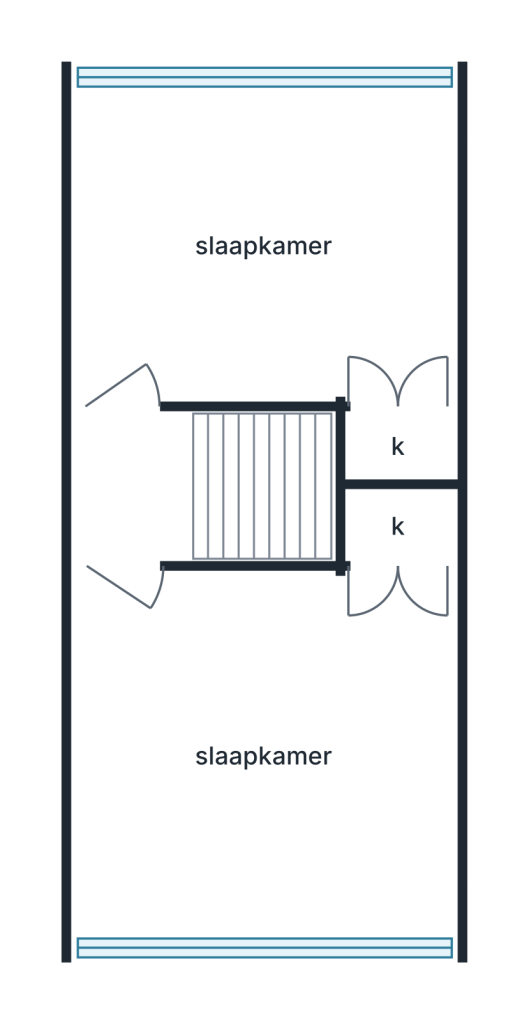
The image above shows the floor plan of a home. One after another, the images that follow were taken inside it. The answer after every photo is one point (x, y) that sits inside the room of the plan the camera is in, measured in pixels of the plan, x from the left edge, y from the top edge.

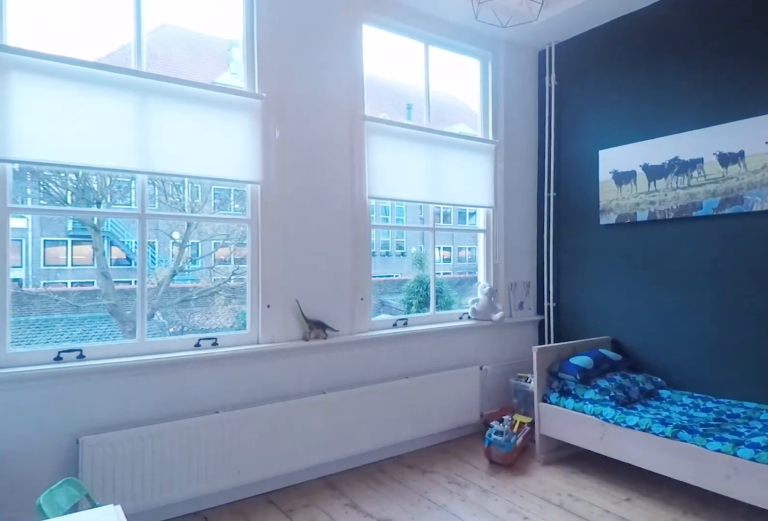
(396, 226)
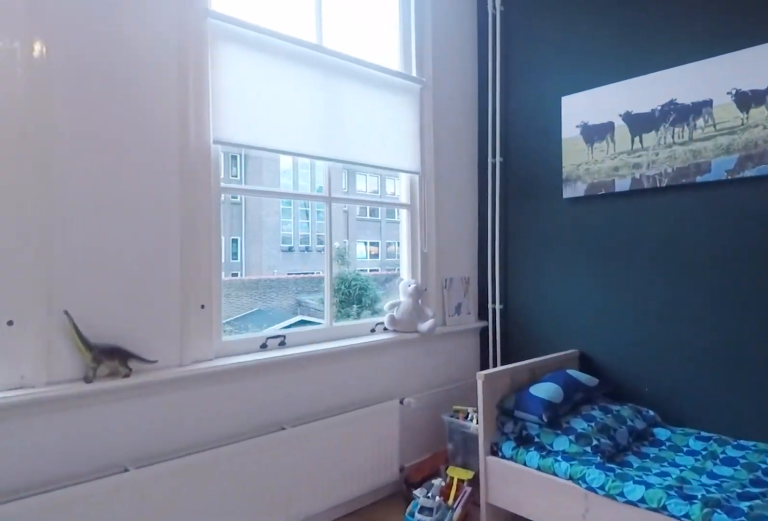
(396, 226)
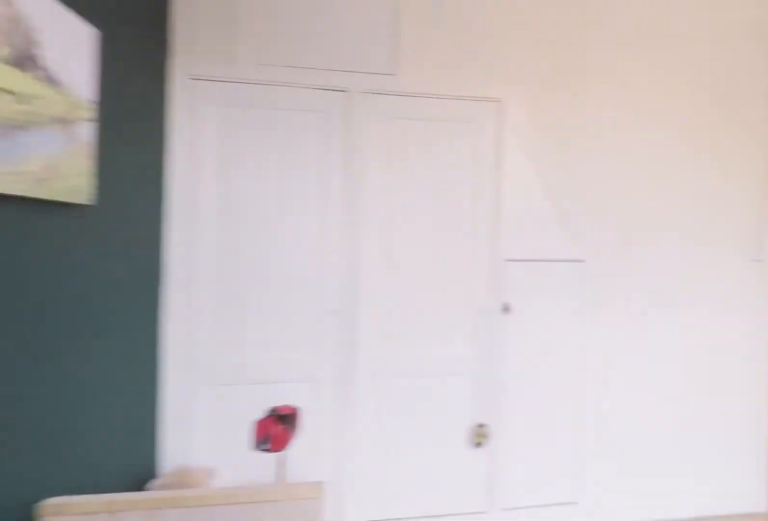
(396, 226)
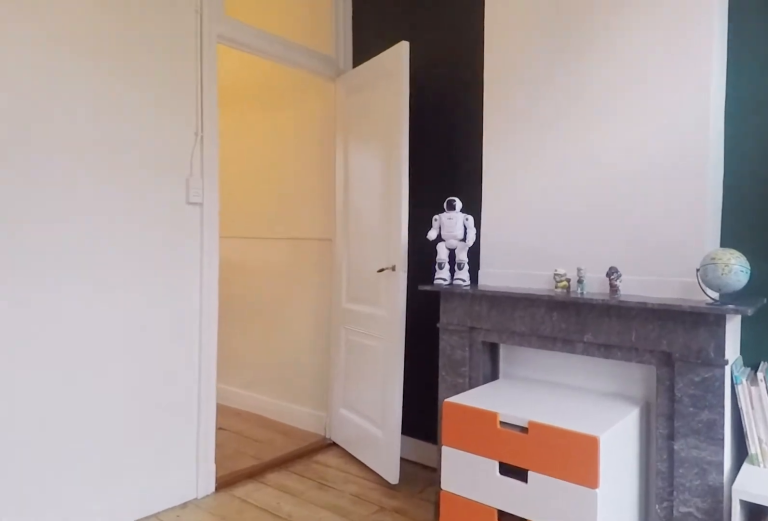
(396, 226)
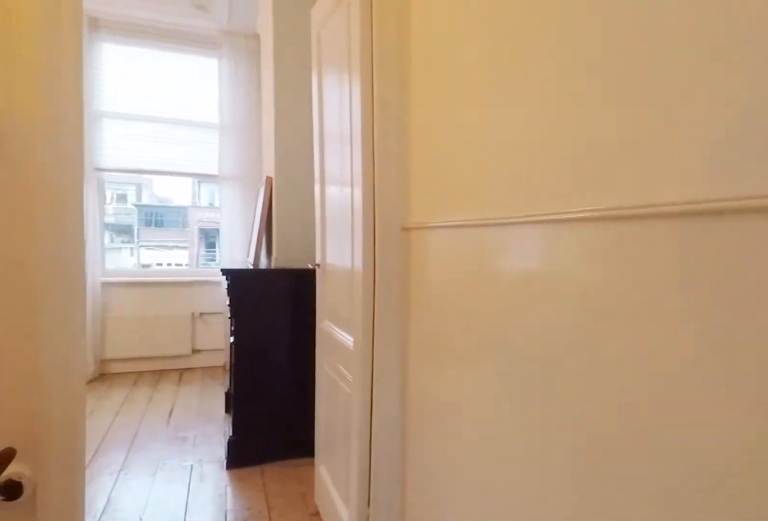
(132, 484)
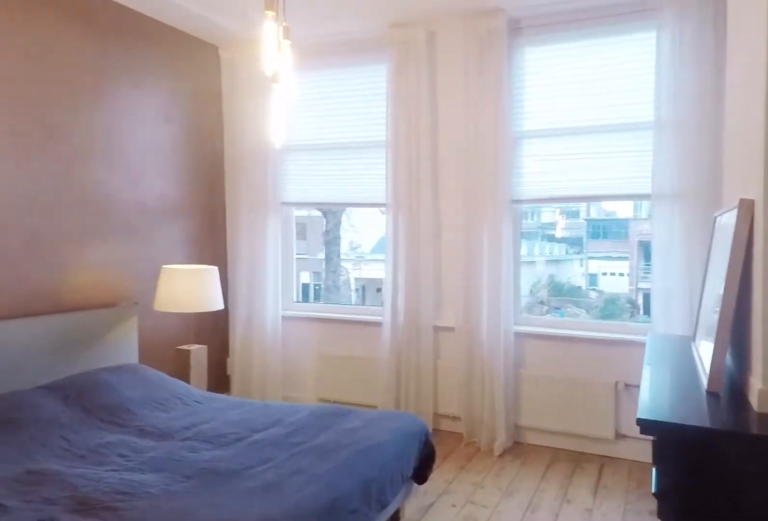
(290, 684)
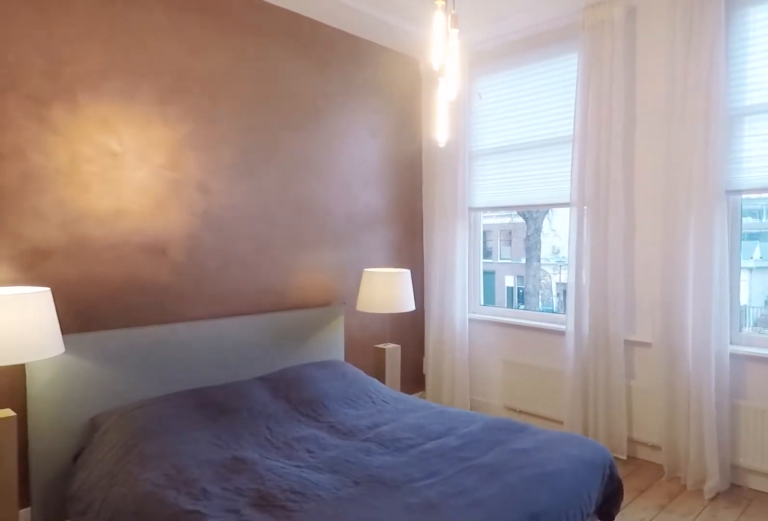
(290, 684)
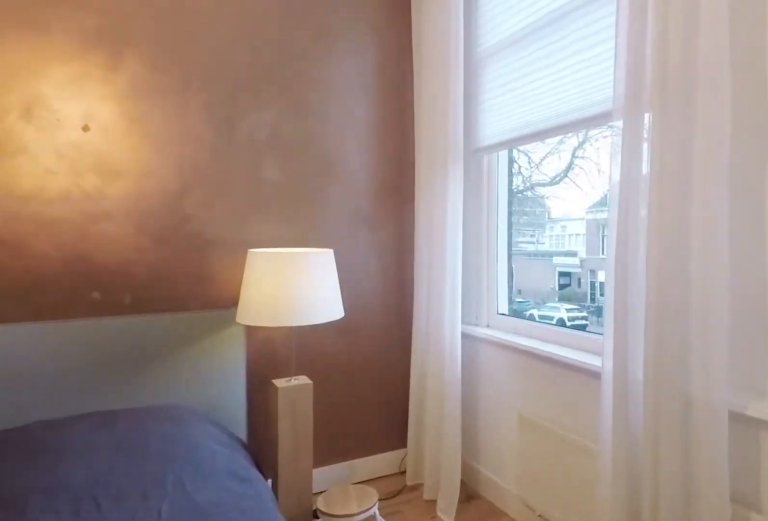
(290, 684)
